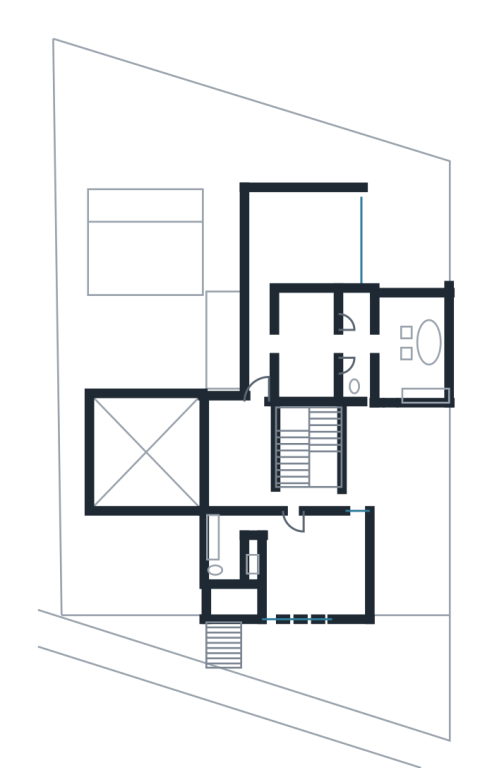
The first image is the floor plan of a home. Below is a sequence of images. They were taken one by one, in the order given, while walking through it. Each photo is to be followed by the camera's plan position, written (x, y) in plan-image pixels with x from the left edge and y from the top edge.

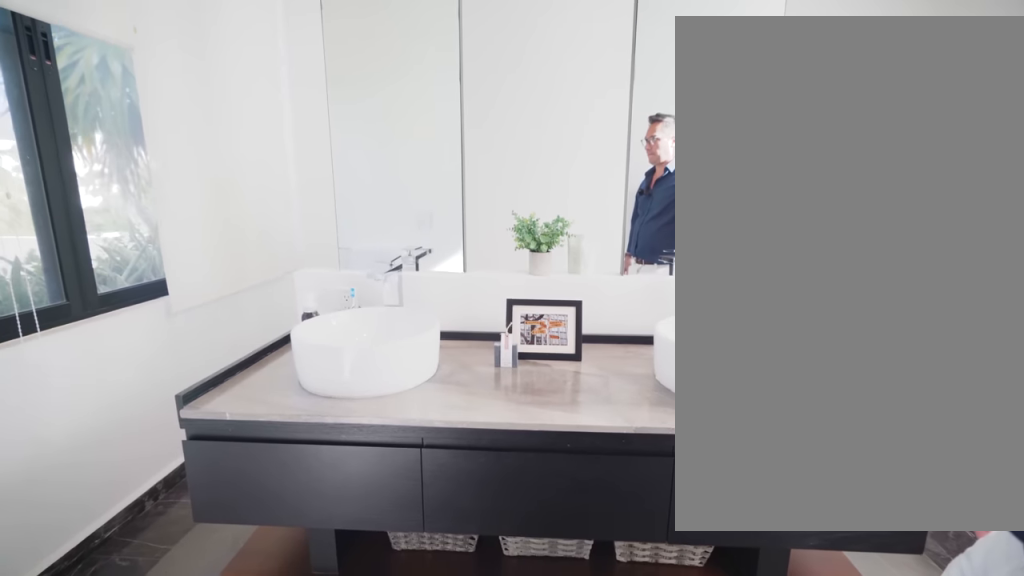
(375, 344)
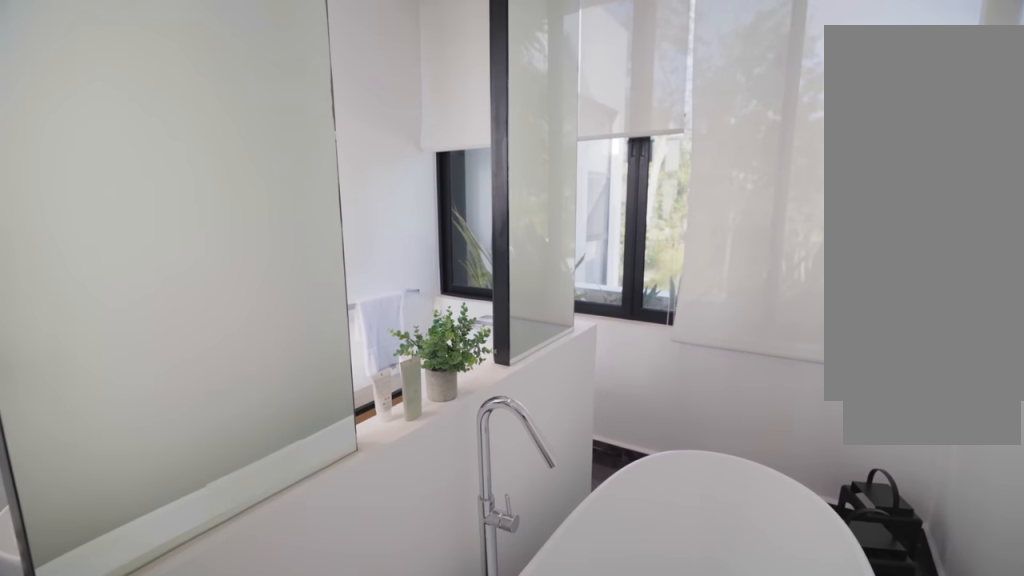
(432, 360)
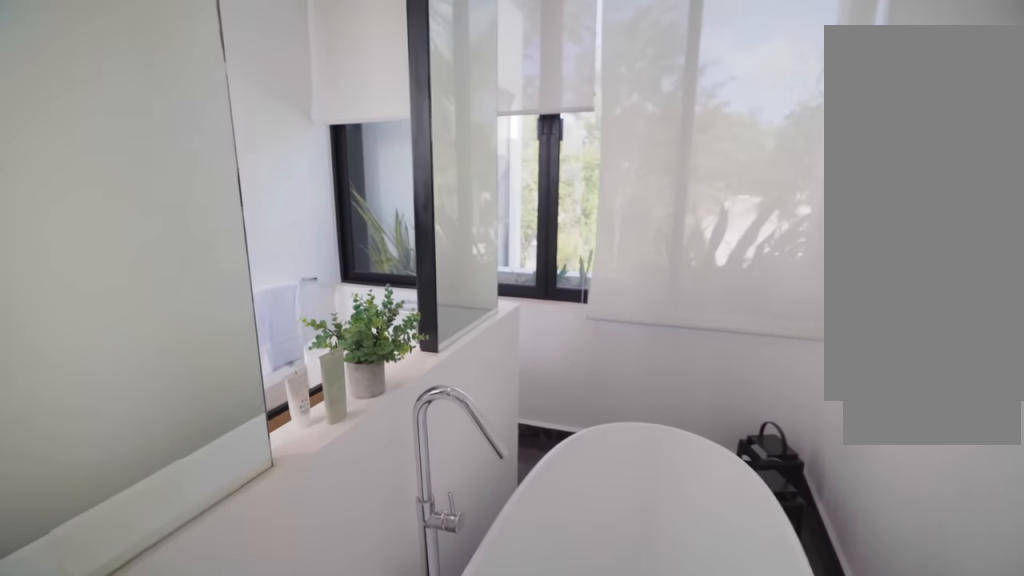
(430, 367)
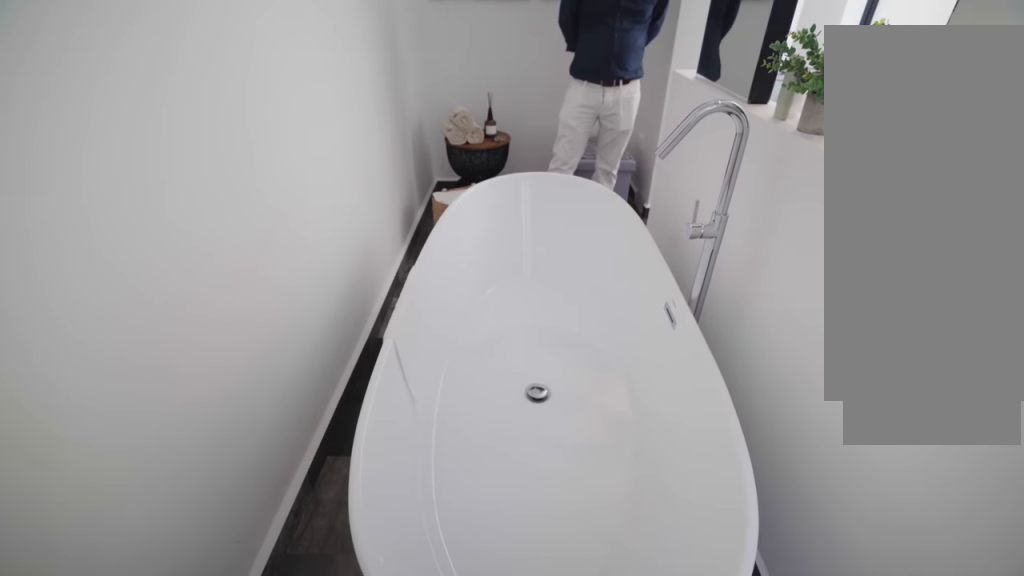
(423, 313)
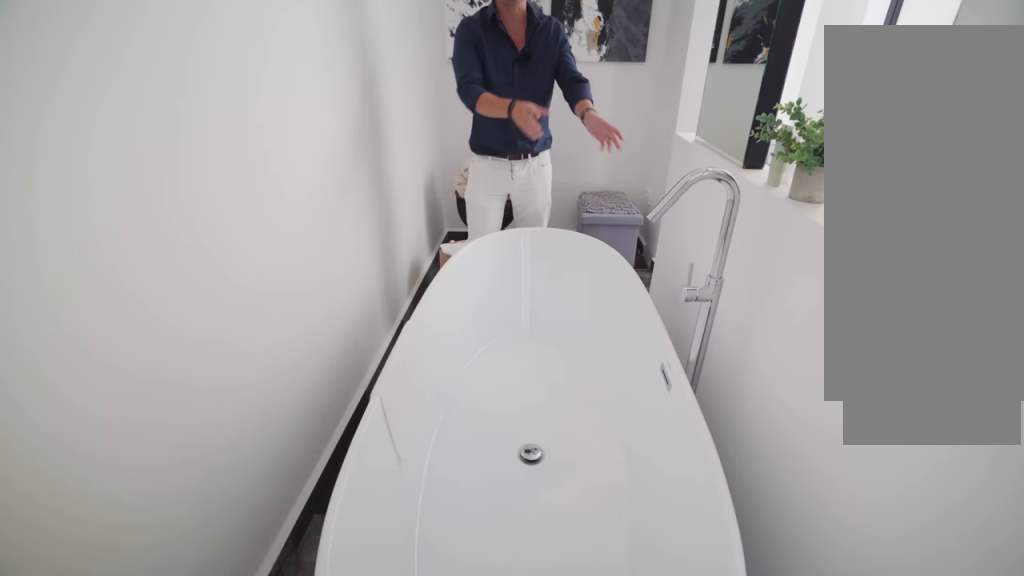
(423, 313)
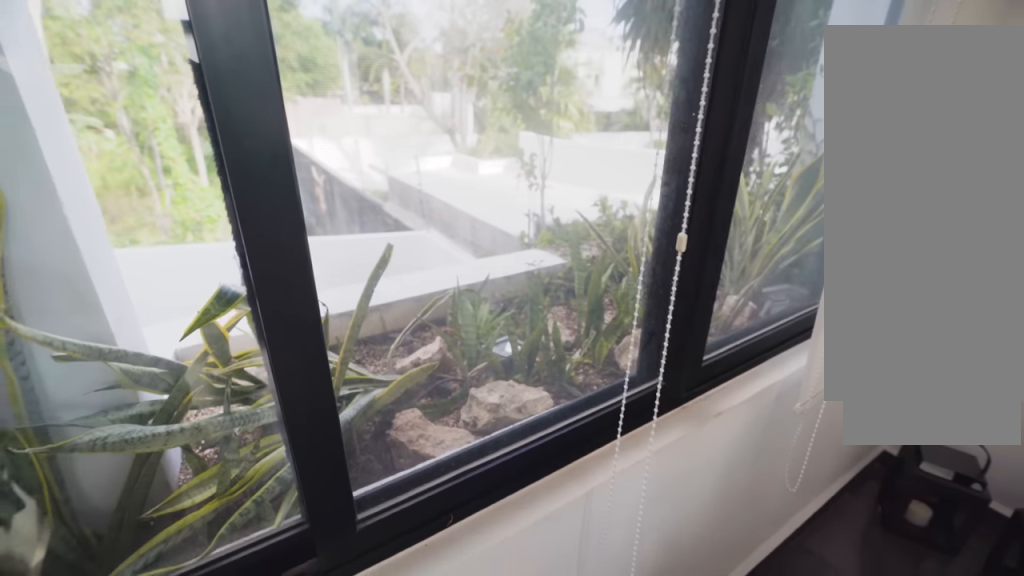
(389, 313)
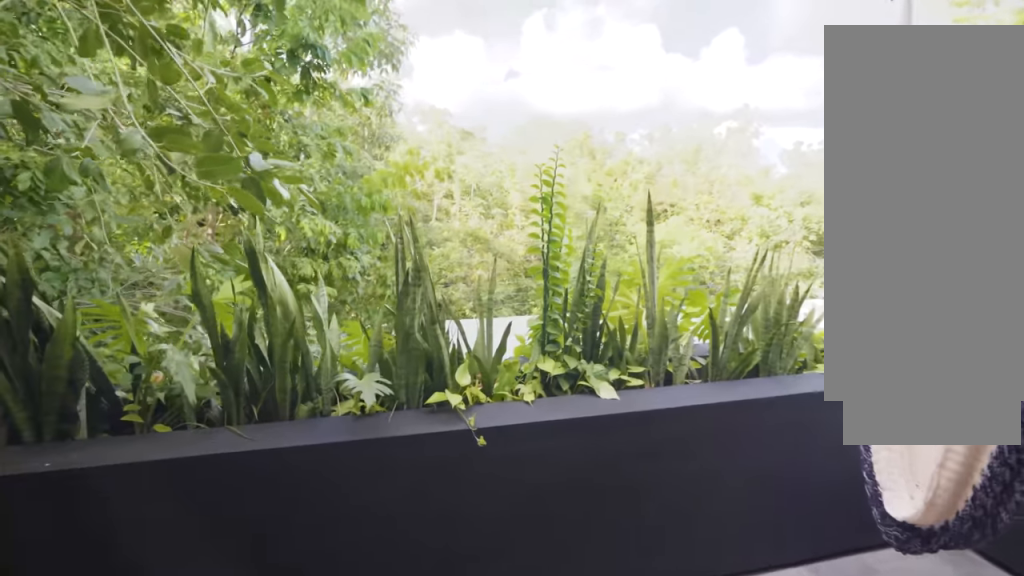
(256, 287)
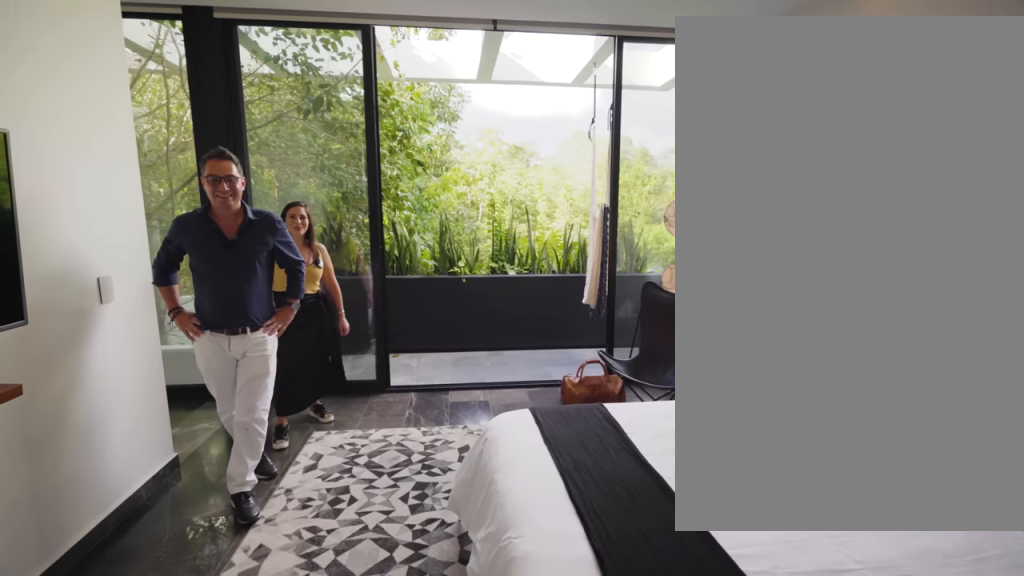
(339, 257)
